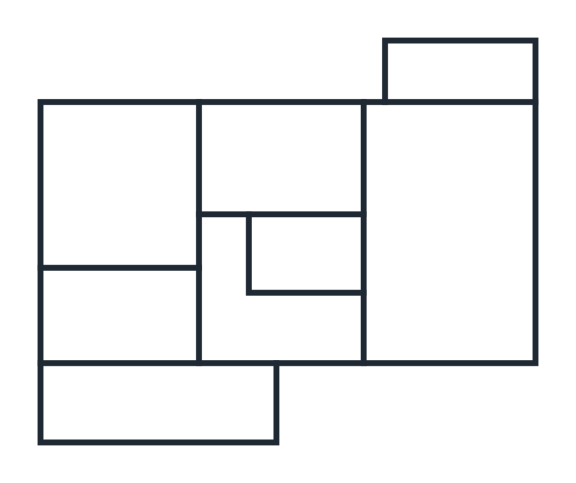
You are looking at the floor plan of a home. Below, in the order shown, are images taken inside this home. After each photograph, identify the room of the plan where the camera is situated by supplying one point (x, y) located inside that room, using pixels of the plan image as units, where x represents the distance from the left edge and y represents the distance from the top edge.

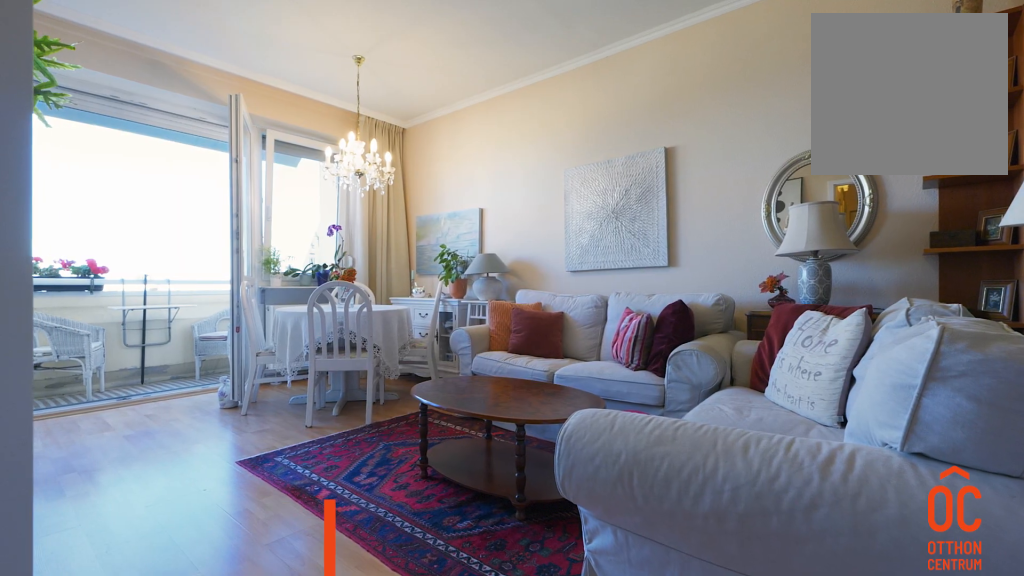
(434, 234)
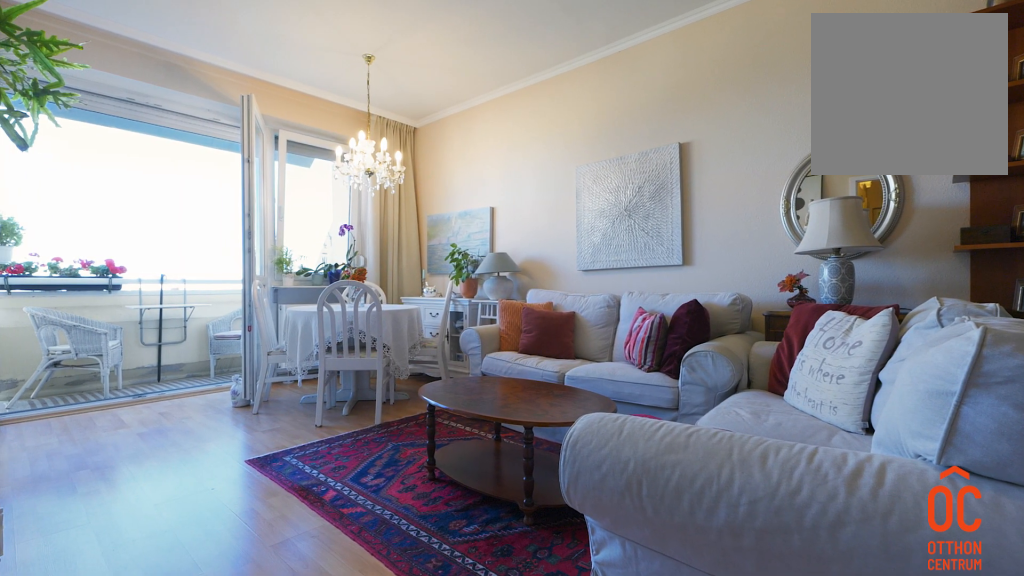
(434, 233)
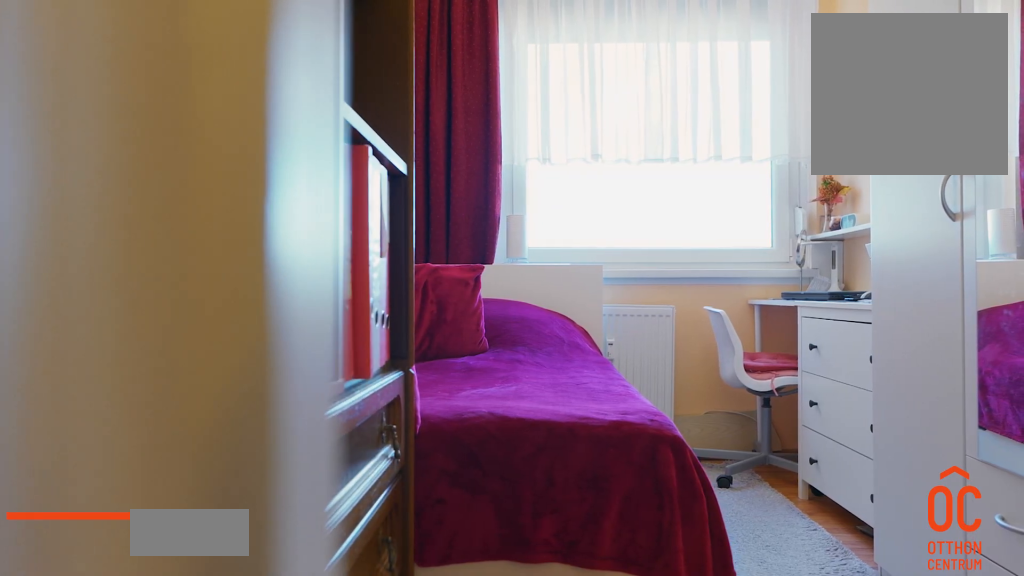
(105, 308)
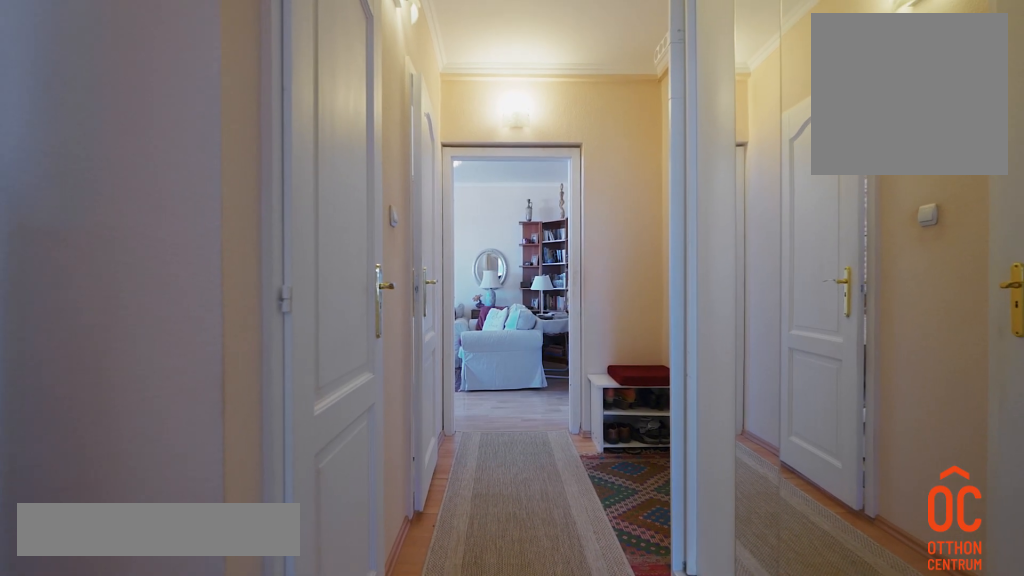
(253, 333)
